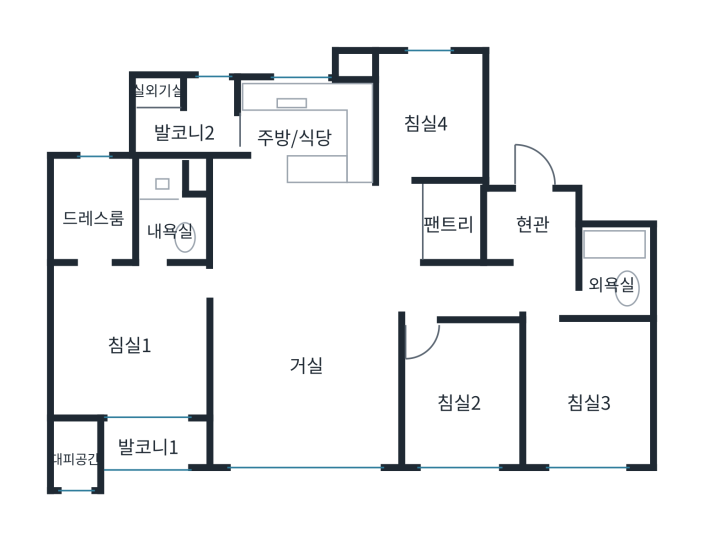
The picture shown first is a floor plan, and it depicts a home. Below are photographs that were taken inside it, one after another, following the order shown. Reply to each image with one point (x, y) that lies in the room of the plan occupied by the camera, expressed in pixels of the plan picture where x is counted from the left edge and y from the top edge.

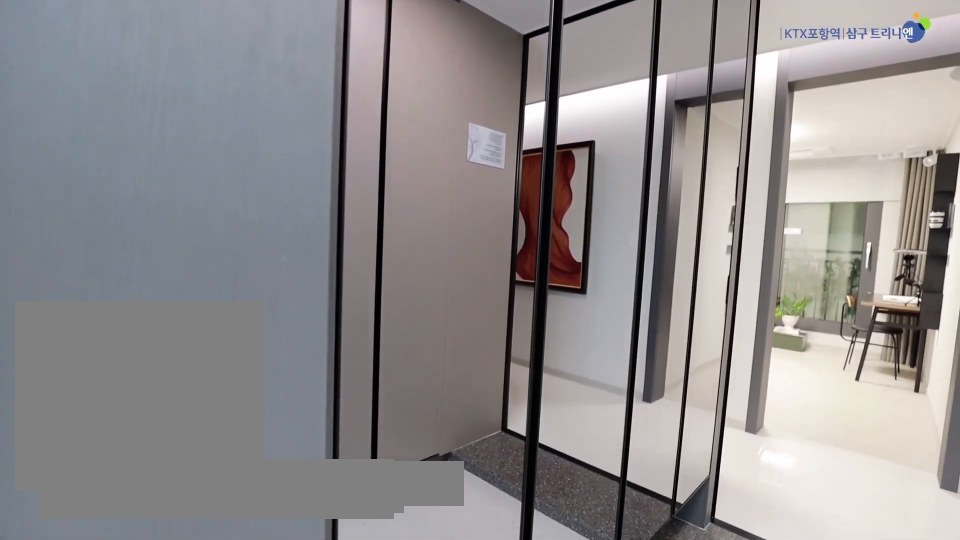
(527, 230)
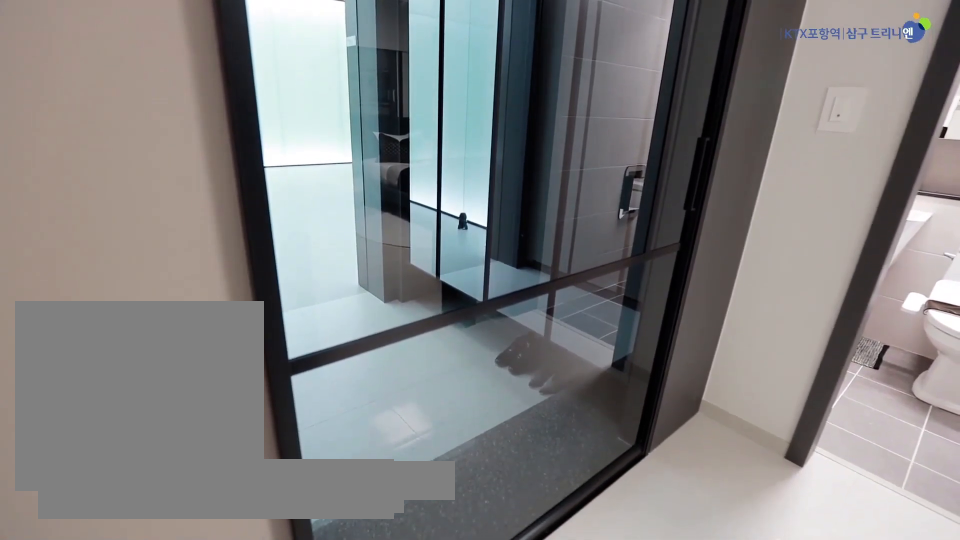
(527, 230)
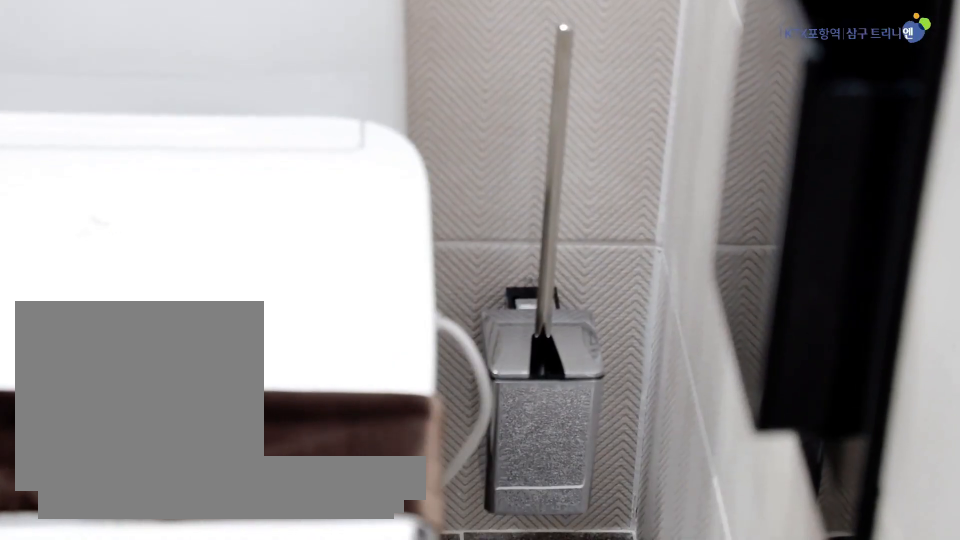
(617, 272)
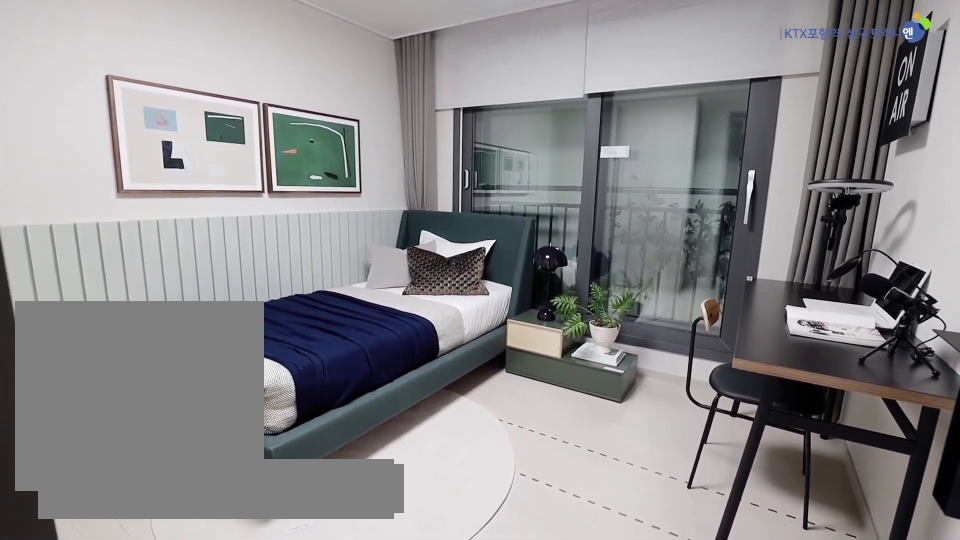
(591, 393)
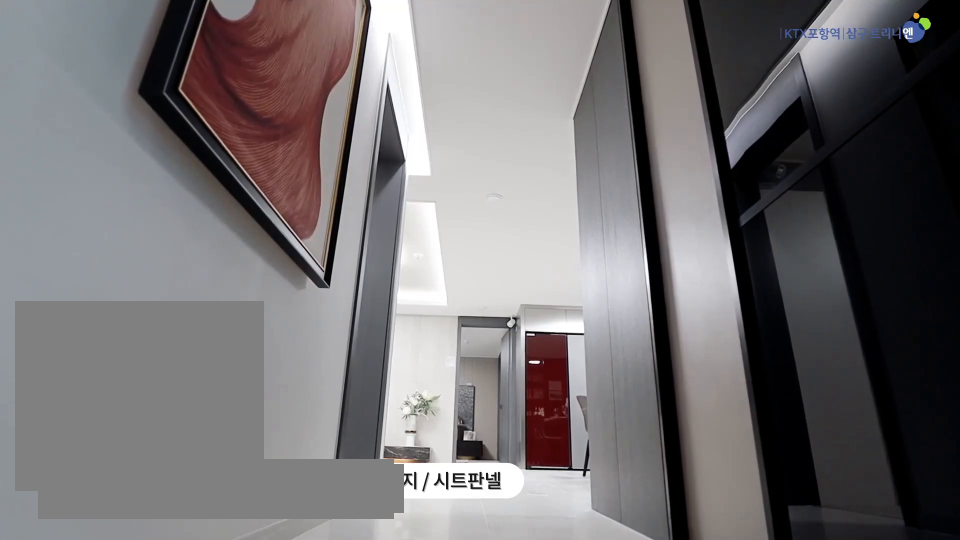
(487, 291)
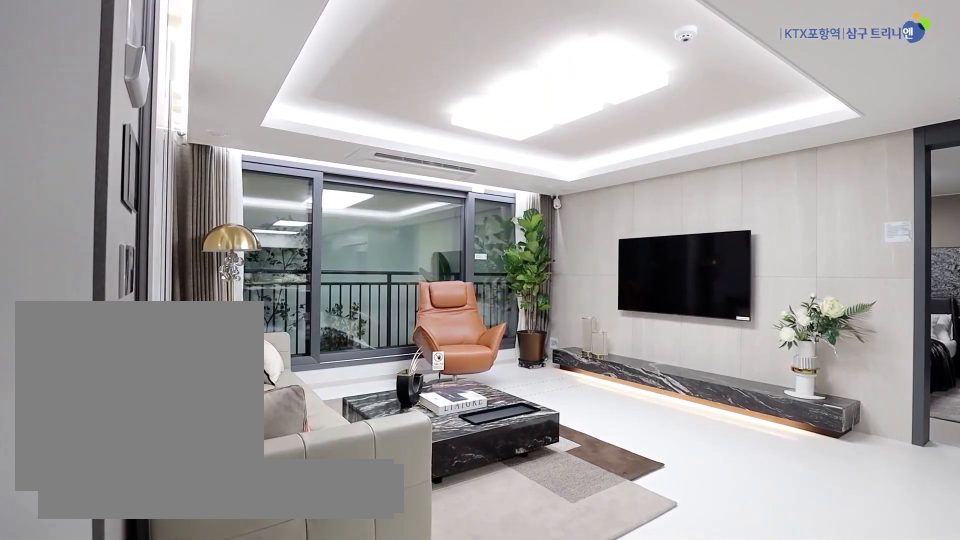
(306, 367)
